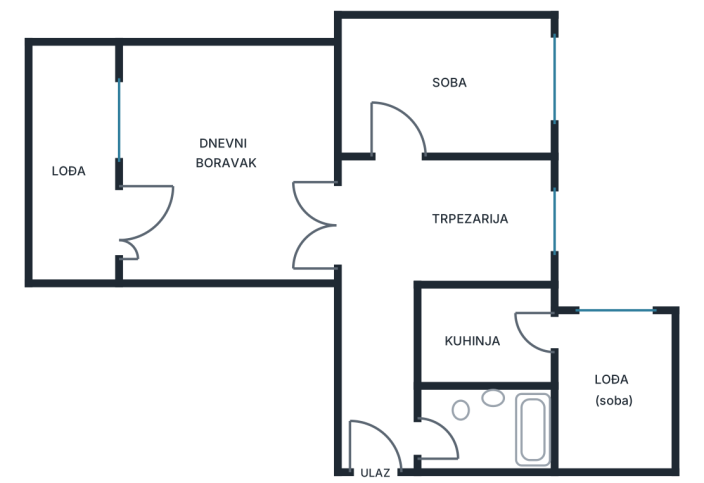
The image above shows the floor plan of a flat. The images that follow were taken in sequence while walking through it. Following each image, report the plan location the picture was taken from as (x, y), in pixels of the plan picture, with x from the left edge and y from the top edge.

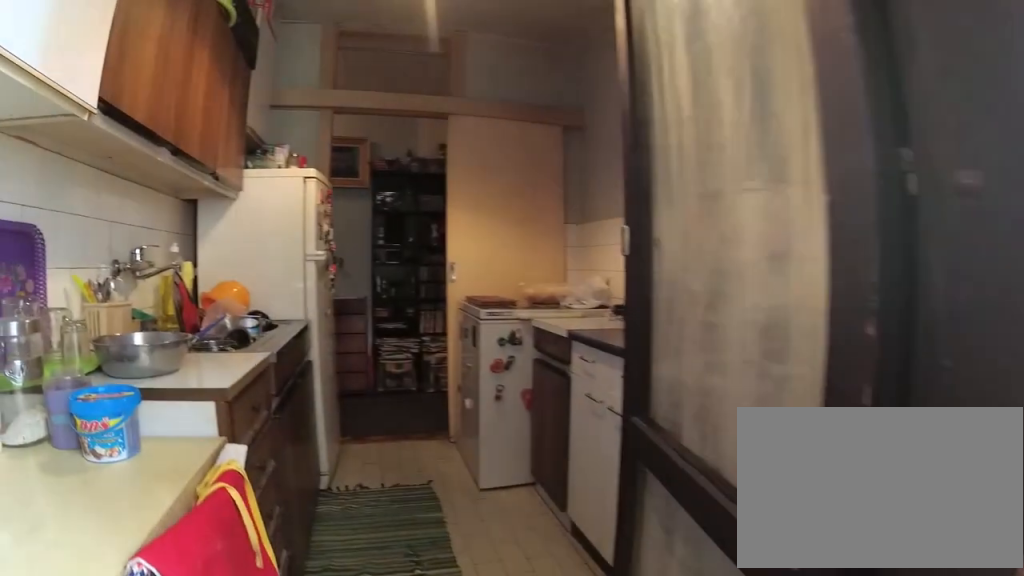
(604, 347)
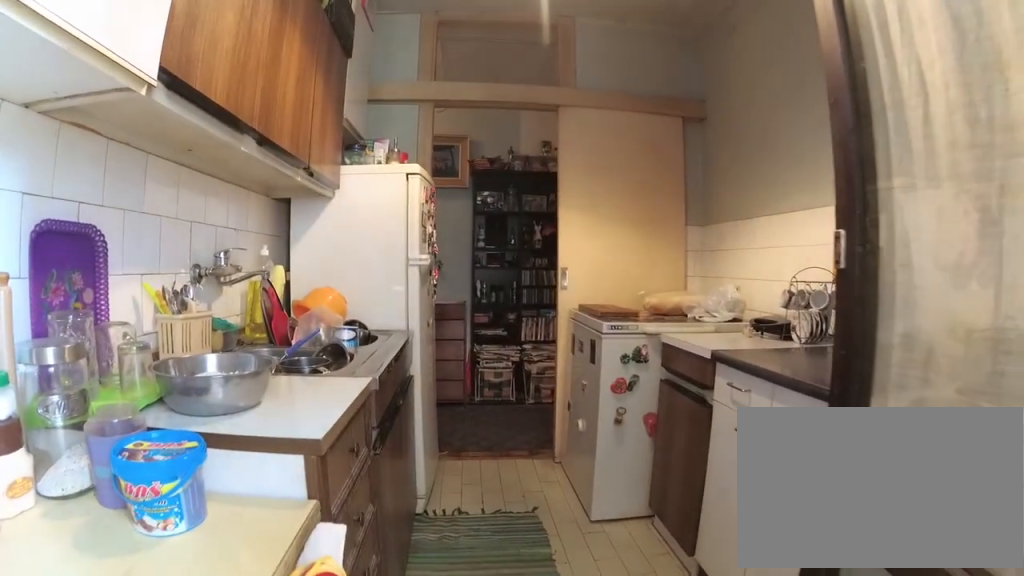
(593, 339)
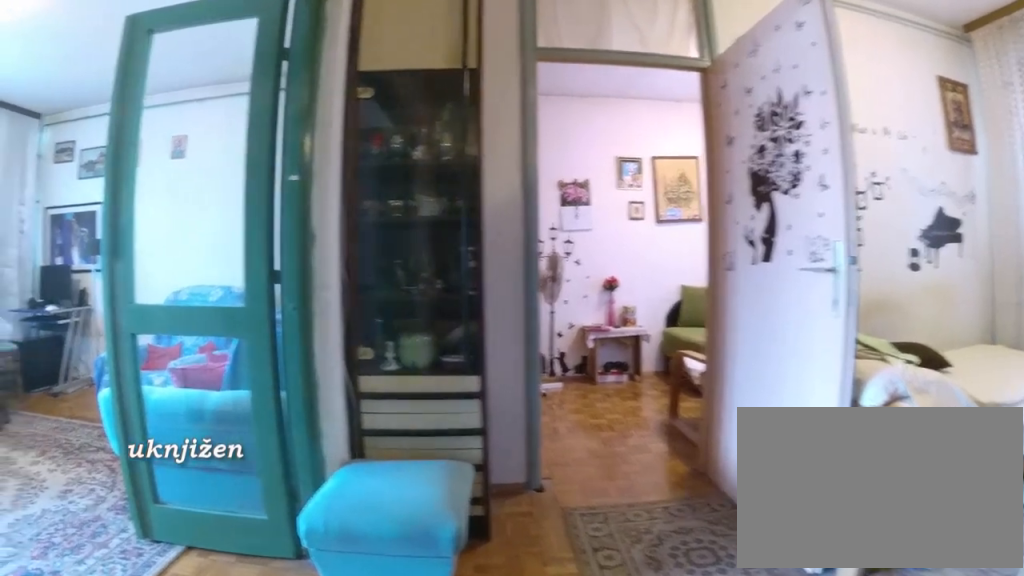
(379, 299)
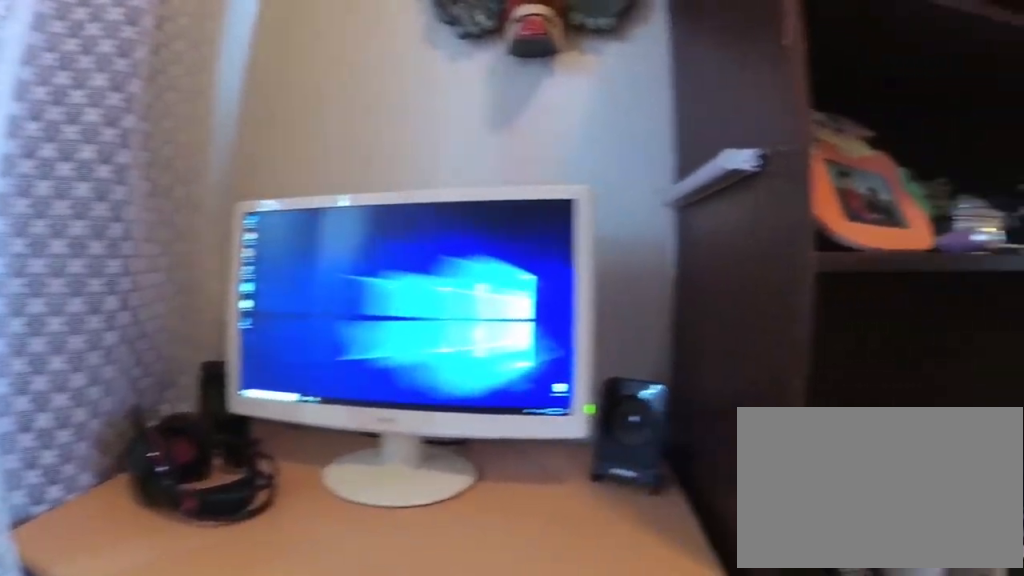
(497, 221)
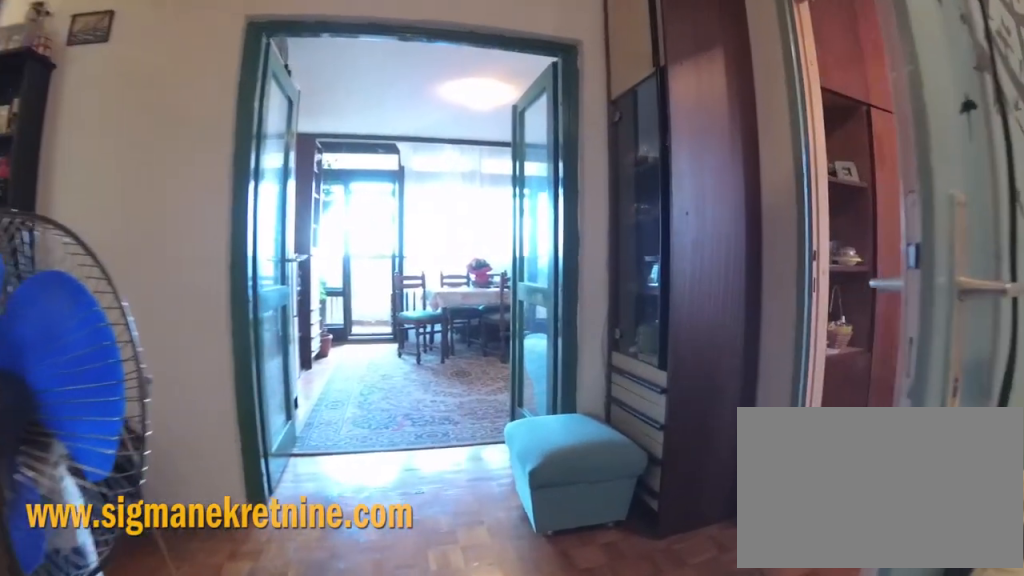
(469, 226)
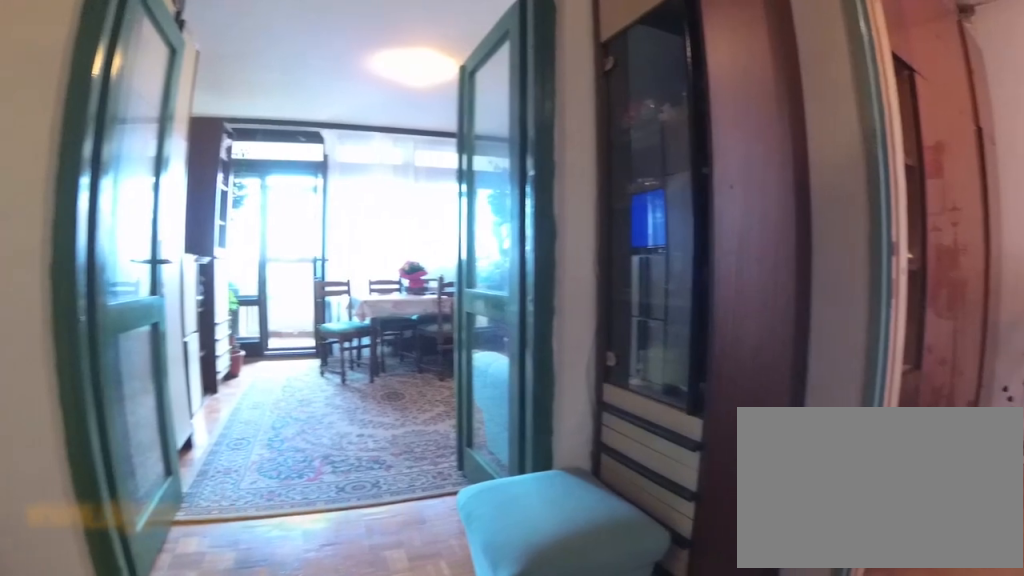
(427, 221)
